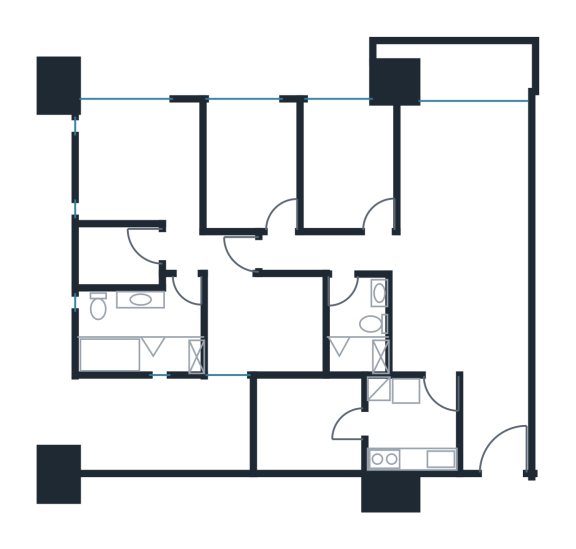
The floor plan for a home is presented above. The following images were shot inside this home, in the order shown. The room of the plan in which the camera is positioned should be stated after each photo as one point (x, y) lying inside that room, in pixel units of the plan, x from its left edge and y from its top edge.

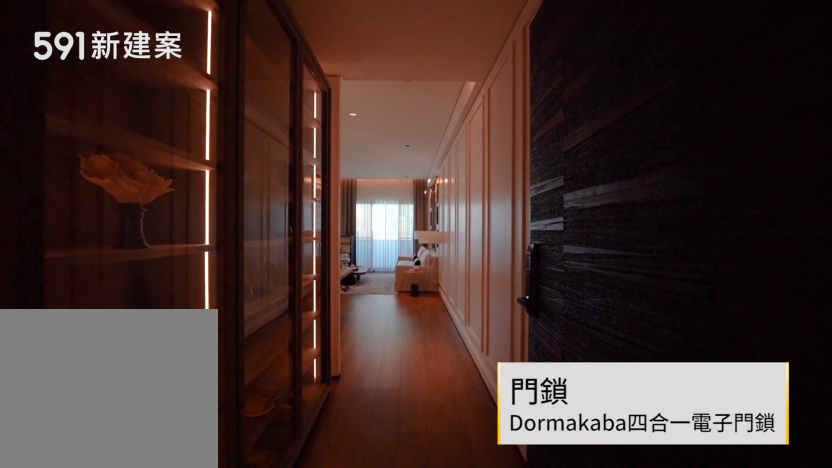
(495, 421)
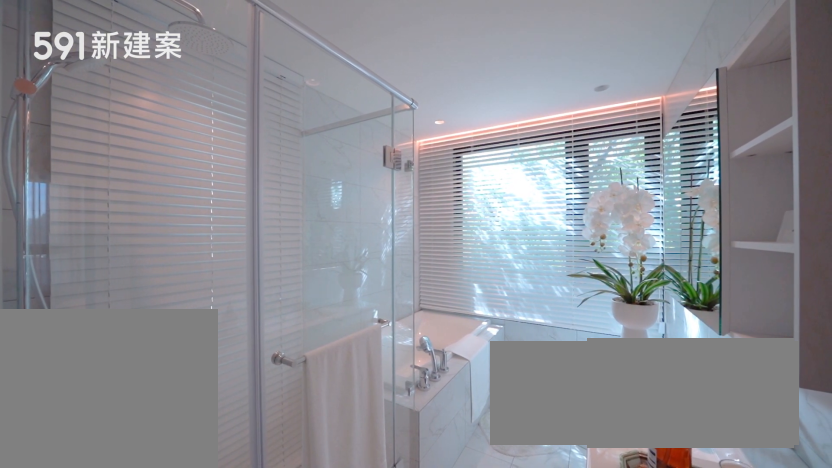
(134, 328)
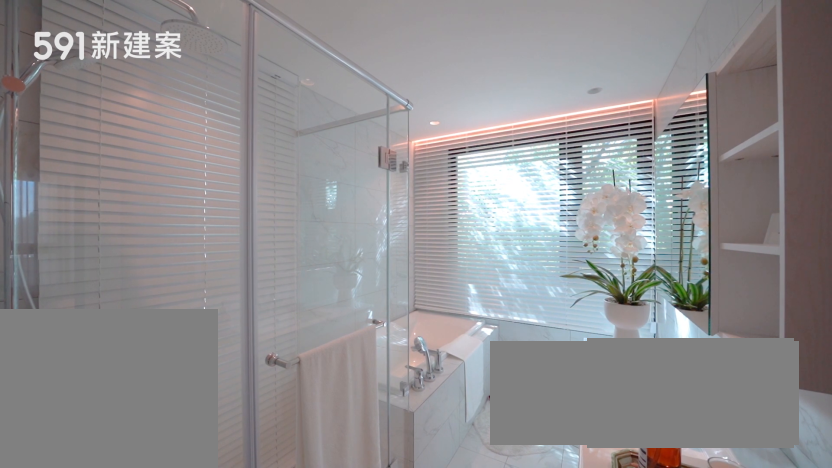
(134, 328)
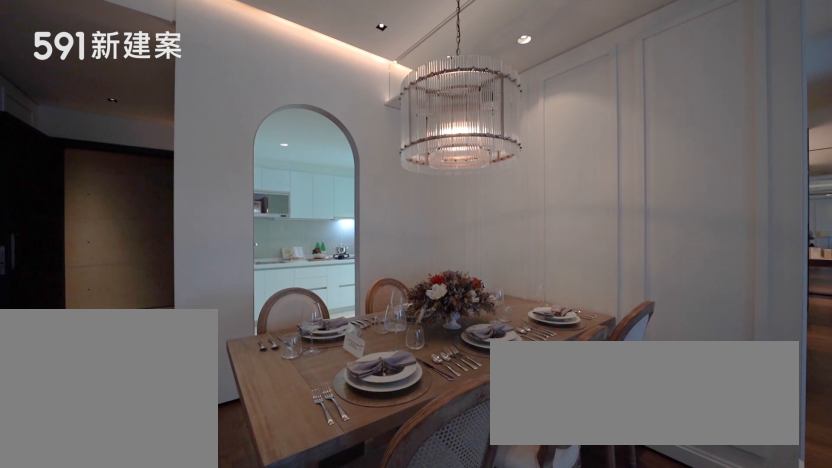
(457, 324)
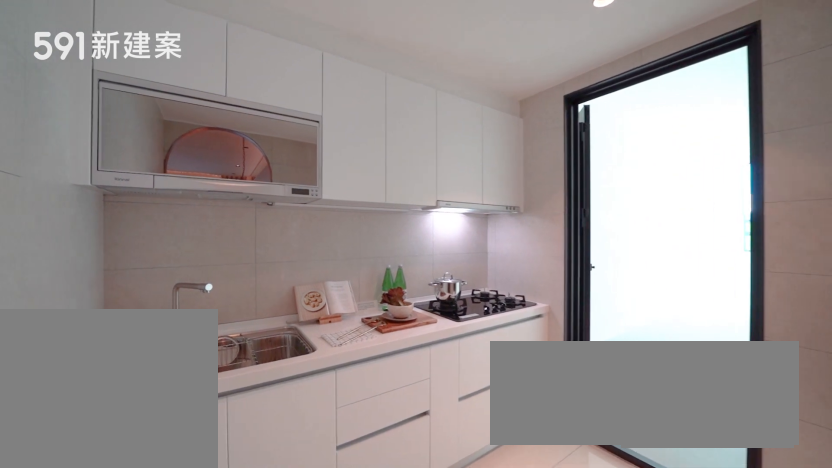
(409, 425)
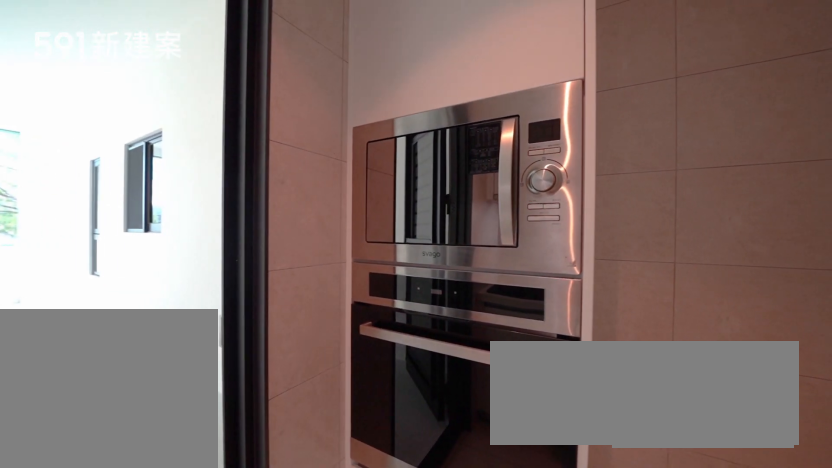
(409, 425)
